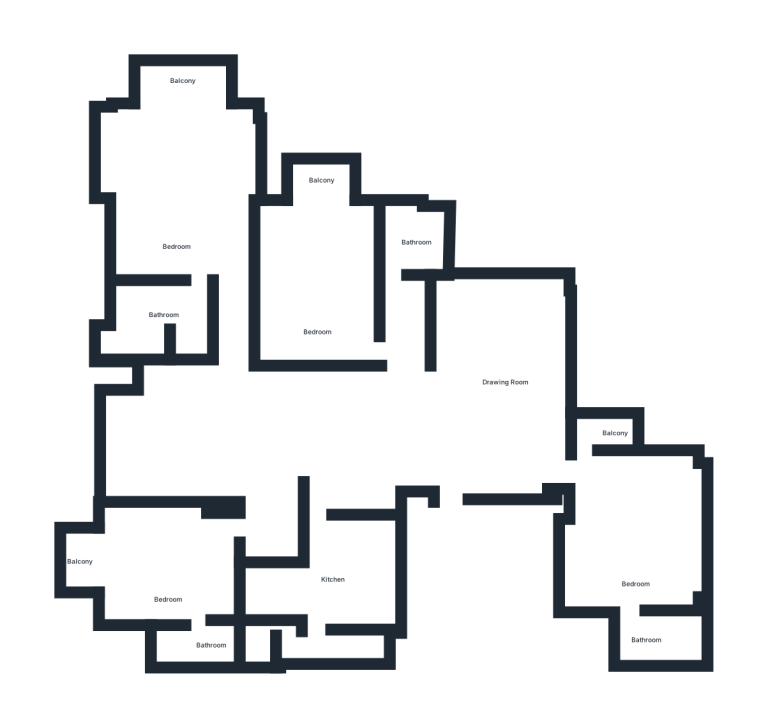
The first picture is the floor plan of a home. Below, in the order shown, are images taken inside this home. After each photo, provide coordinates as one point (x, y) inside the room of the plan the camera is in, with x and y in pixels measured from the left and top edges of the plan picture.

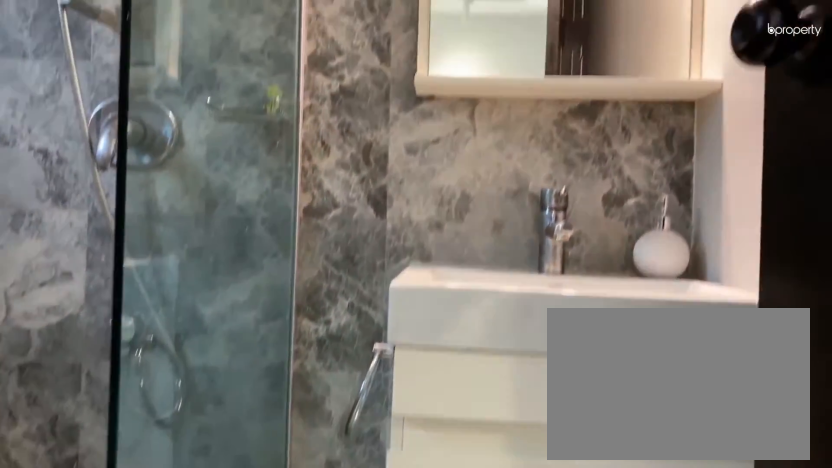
(672, 638)
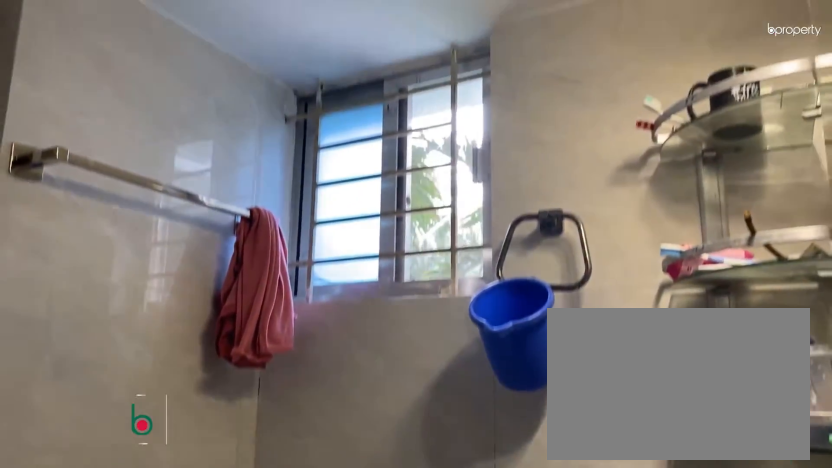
(416, 232)
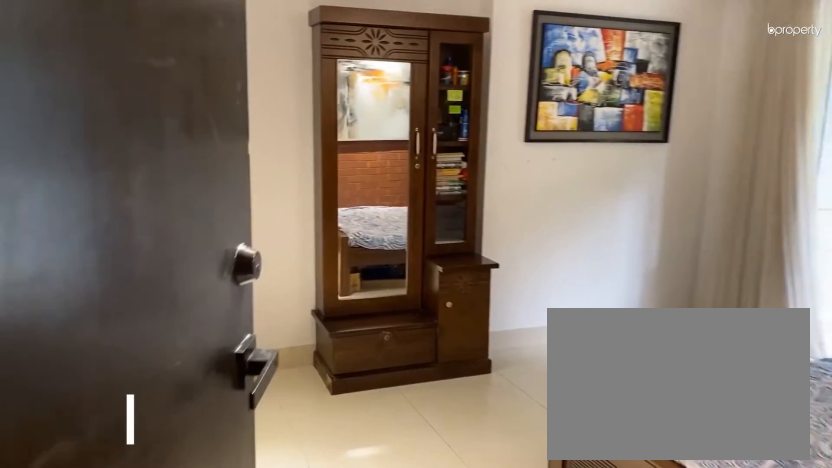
(326, 296)
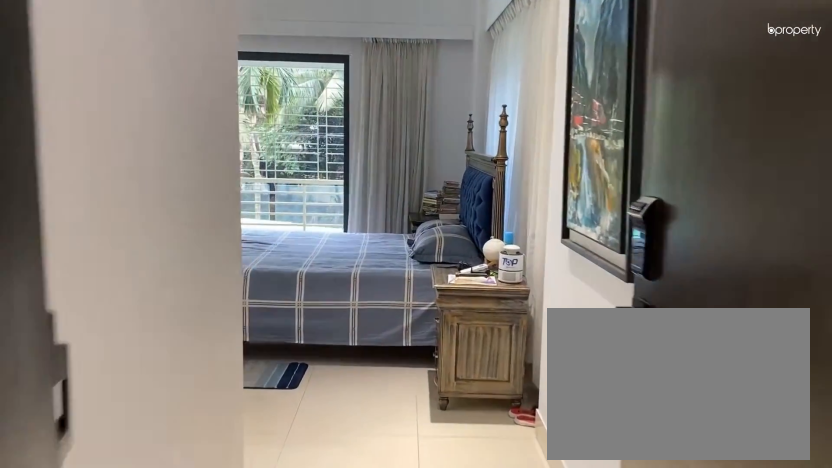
(230, 257)
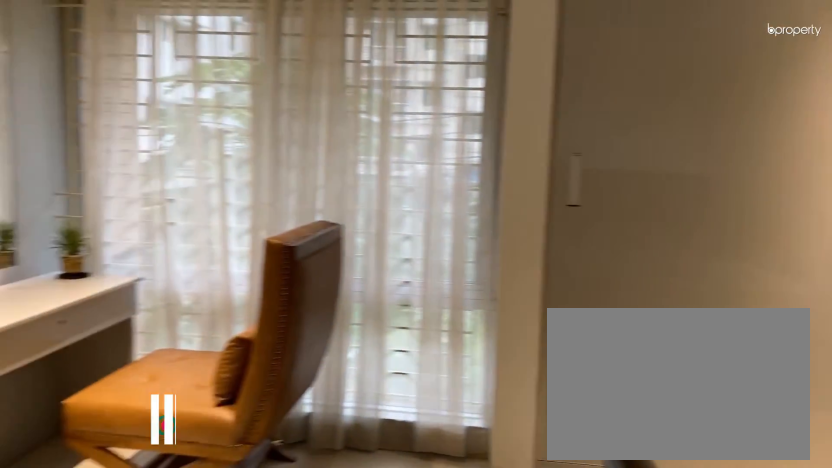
(179, 226)
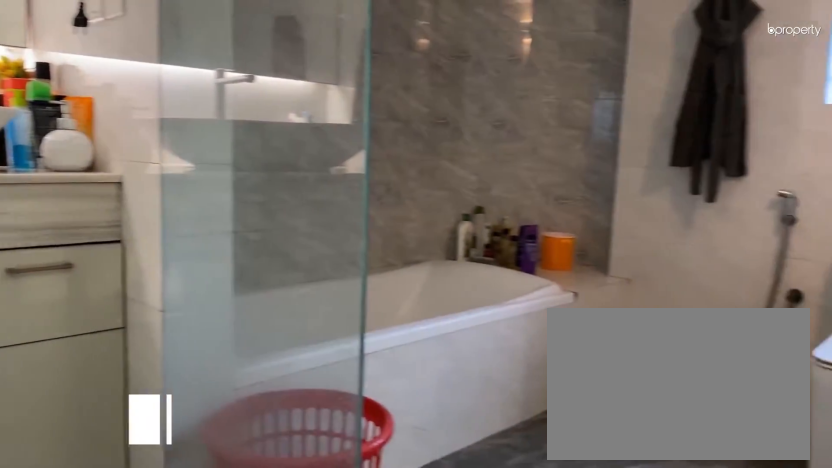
(161, 316)
